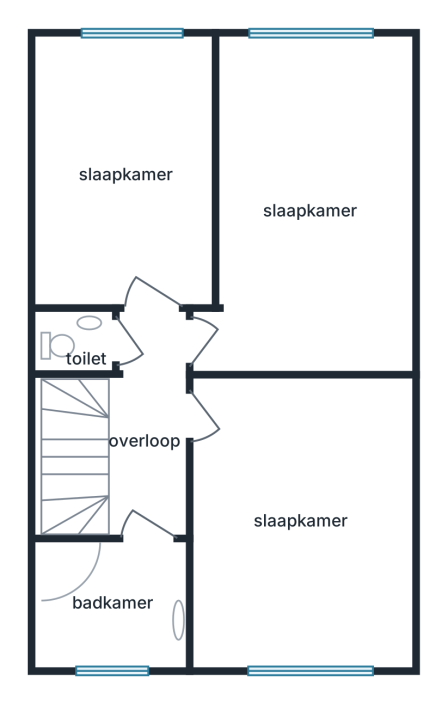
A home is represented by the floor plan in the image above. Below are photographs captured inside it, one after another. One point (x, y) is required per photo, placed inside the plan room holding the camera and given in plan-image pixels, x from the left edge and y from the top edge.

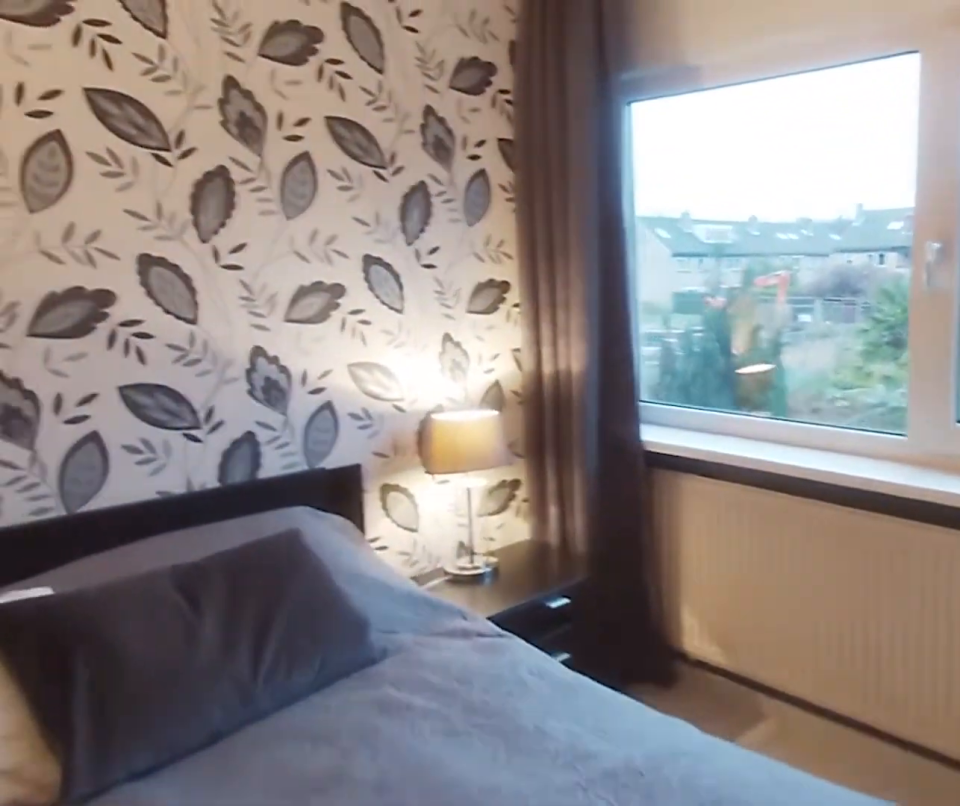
(301, 521)
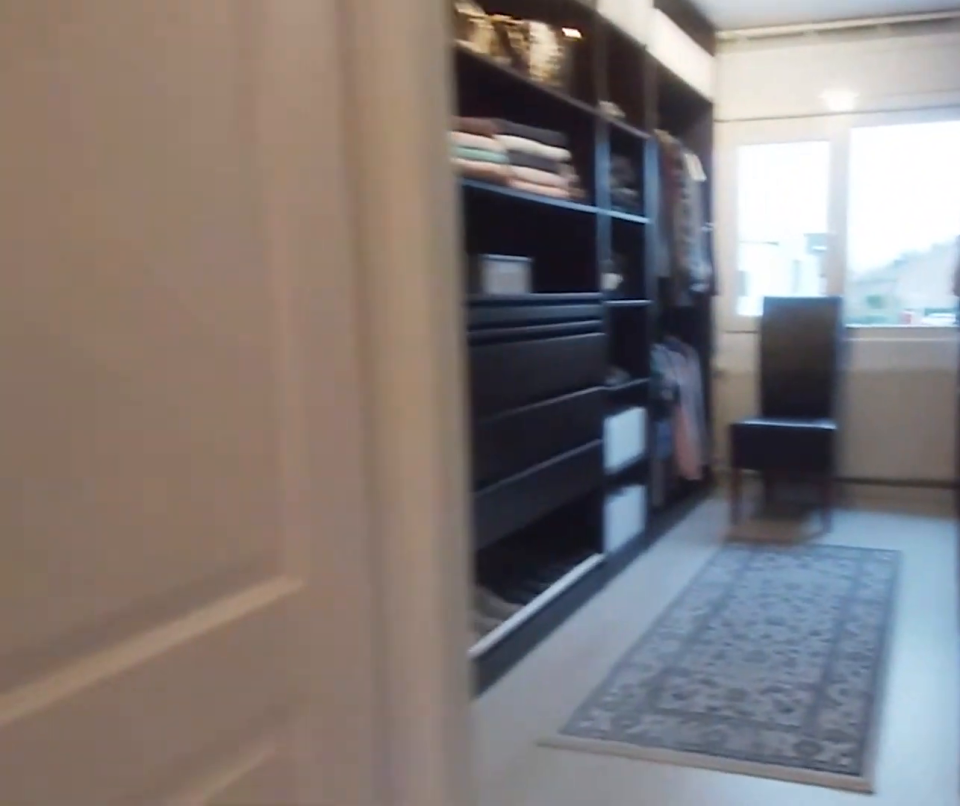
(147, 428)
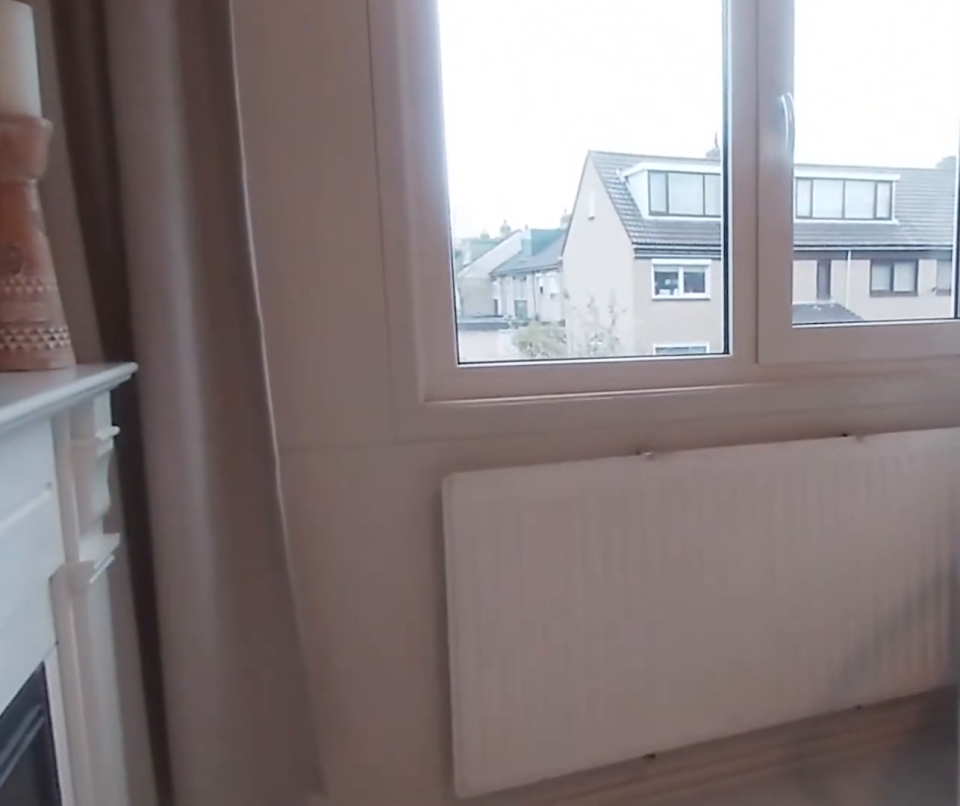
(348, 335)
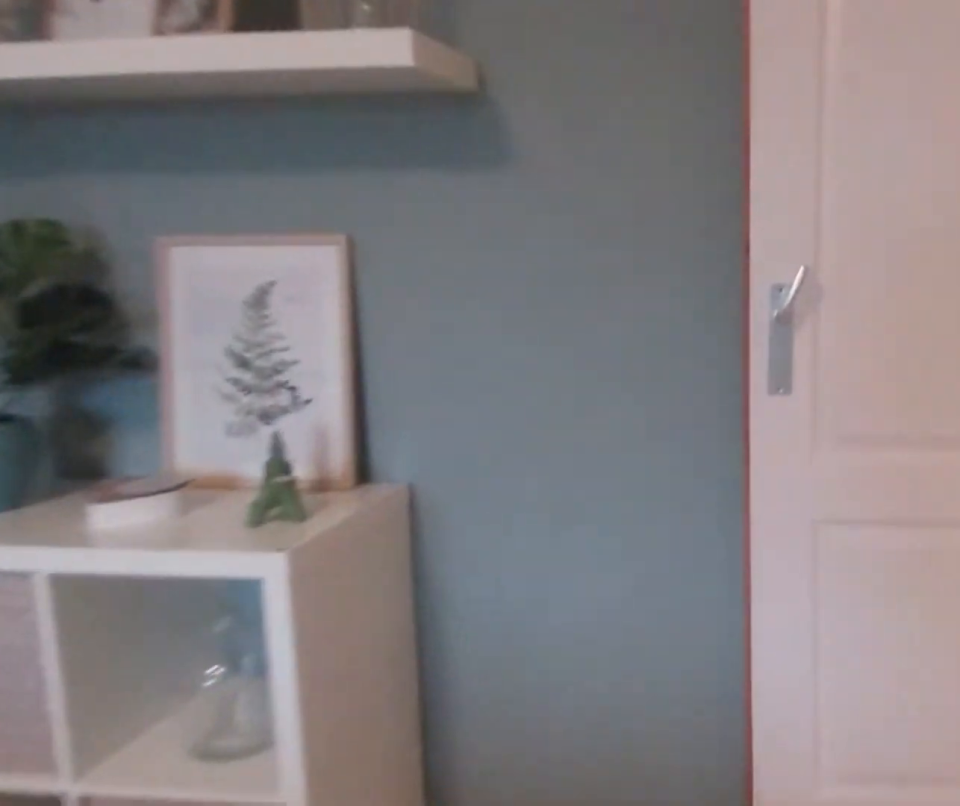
(348, 335)
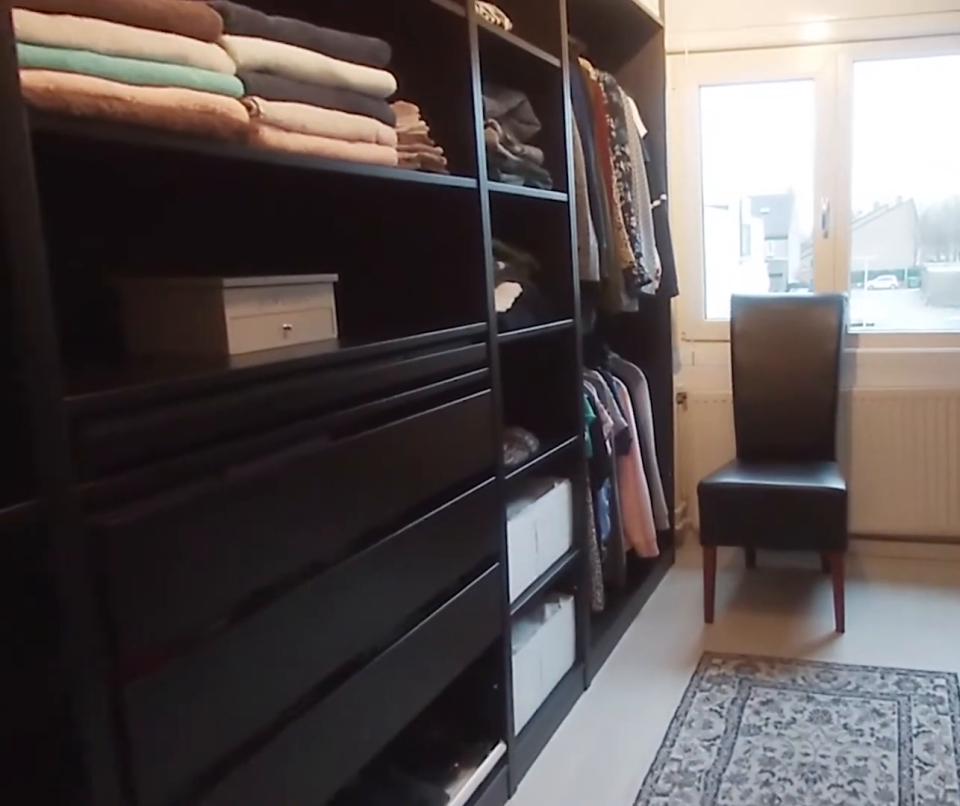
(126, 173)
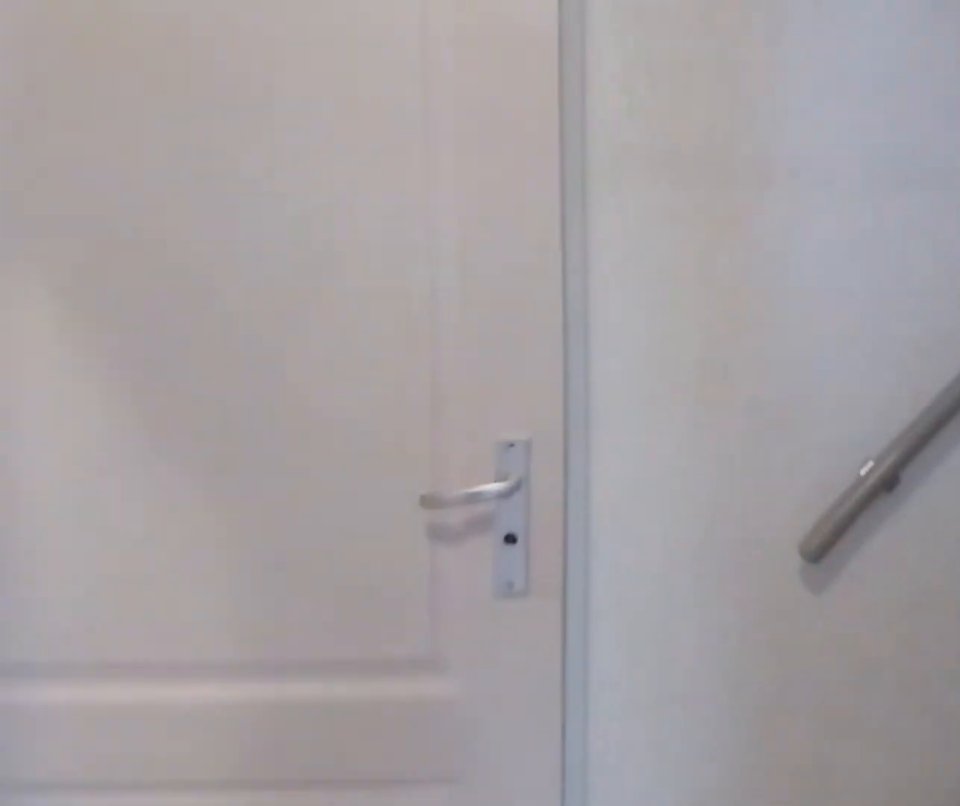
(147, 426)
